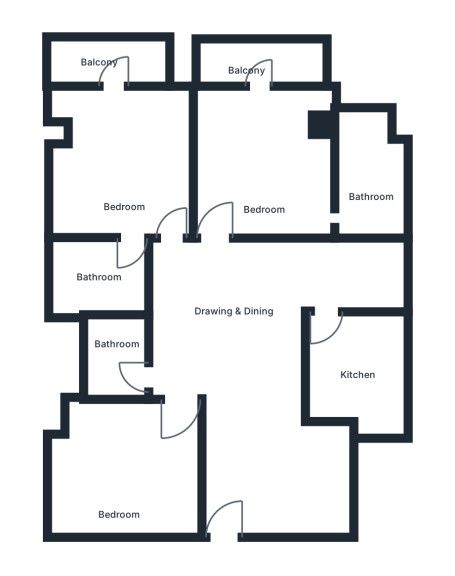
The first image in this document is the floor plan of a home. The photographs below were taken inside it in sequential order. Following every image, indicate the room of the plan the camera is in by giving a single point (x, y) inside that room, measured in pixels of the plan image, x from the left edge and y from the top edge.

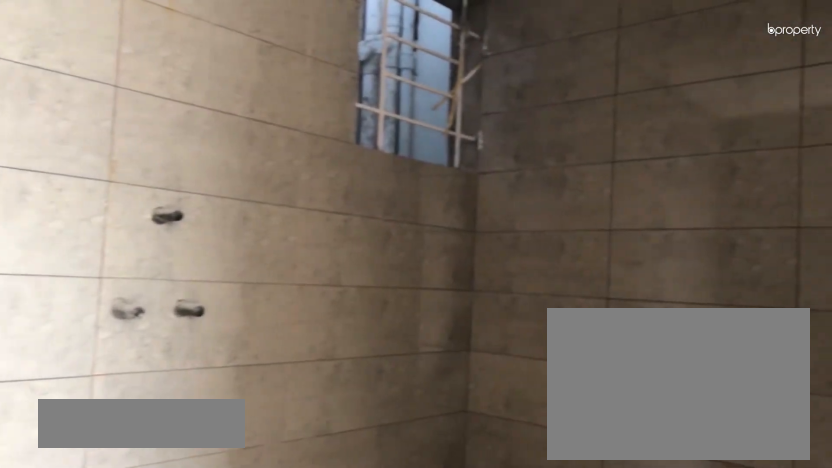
(77, 291)
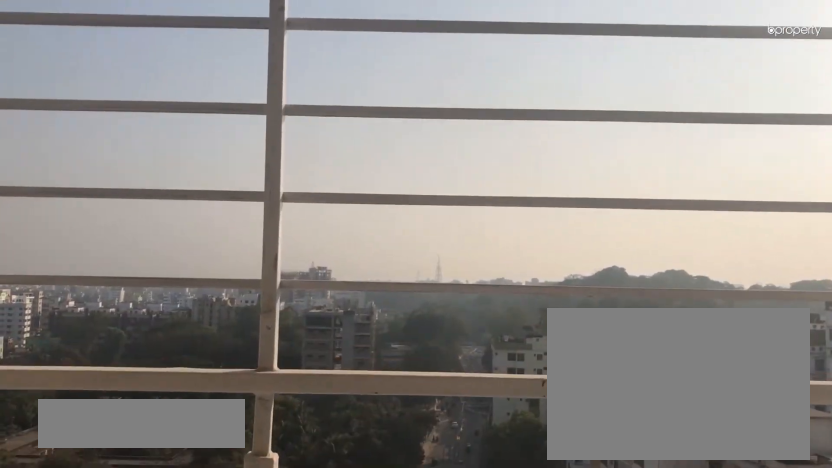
(110, 58)
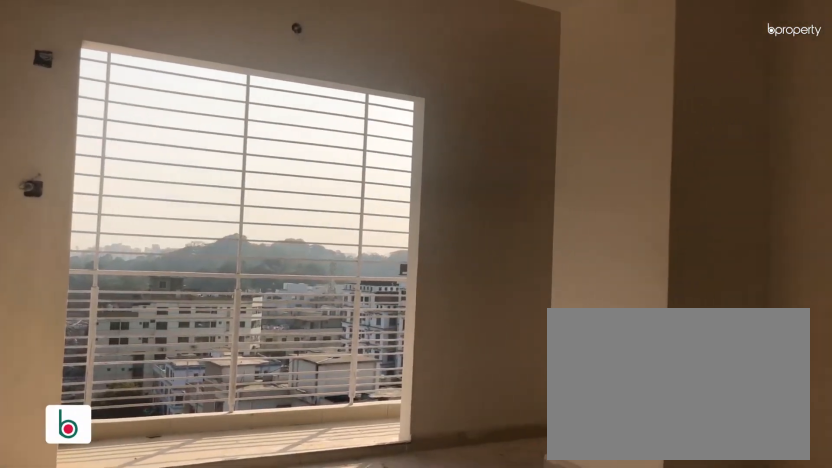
(256, 179)
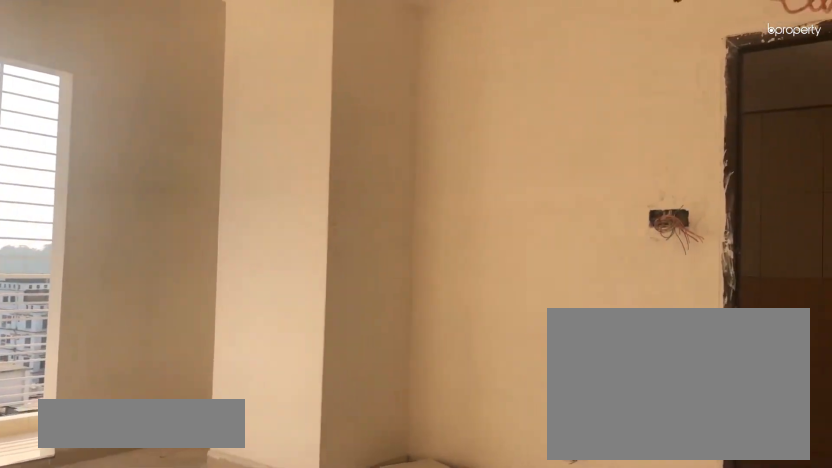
(256, 179)
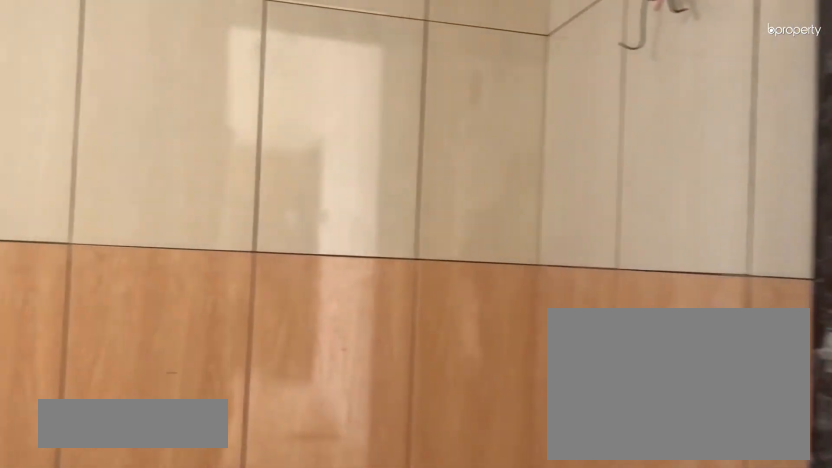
(363, 176)
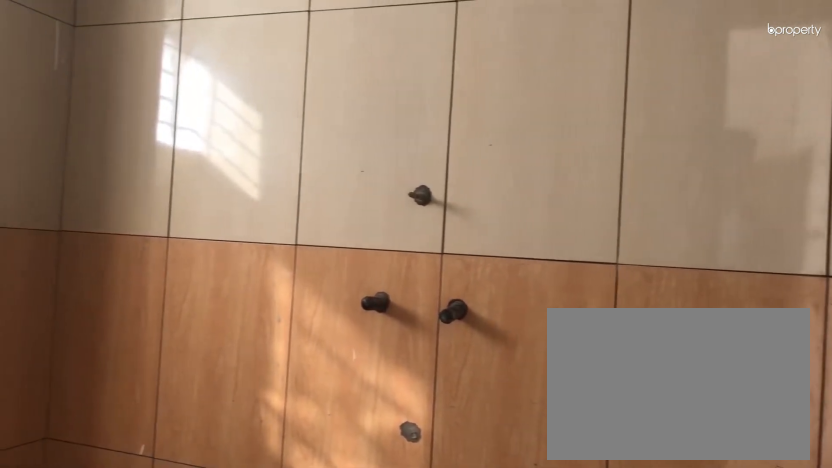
(363, 176)
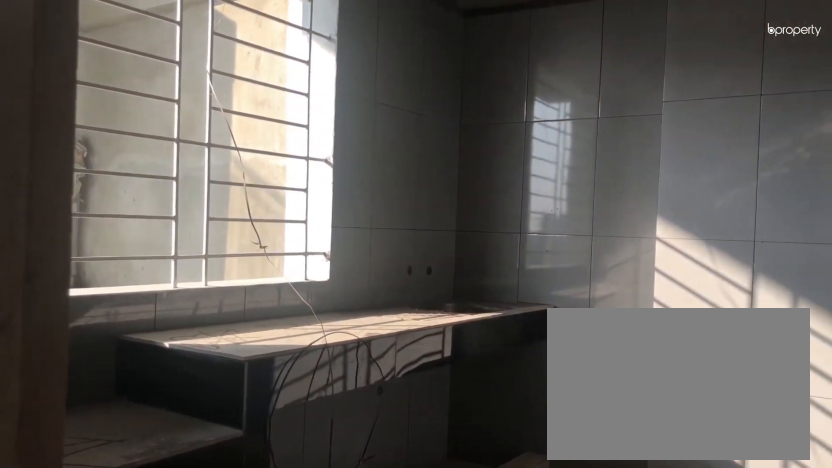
(355, 363)
